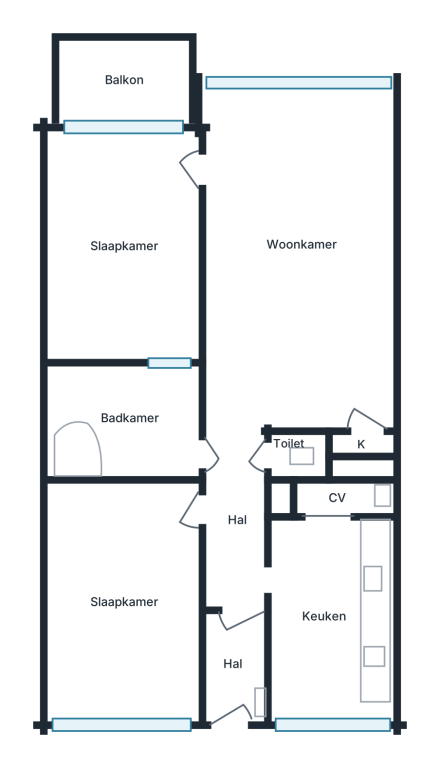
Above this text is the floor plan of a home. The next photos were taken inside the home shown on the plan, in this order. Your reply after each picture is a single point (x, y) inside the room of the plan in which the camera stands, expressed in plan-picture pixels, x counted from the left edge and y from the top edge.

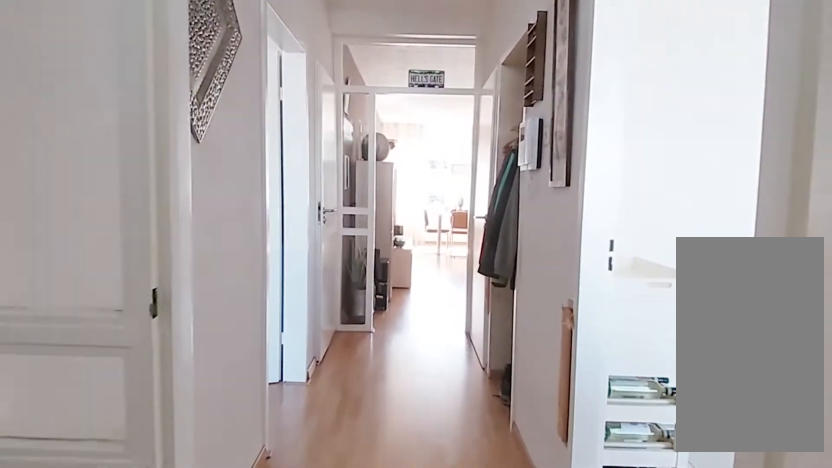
(235, 569)
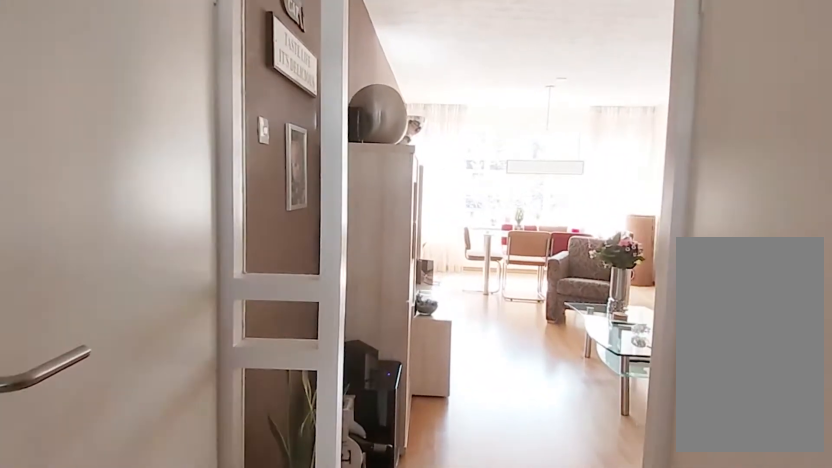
(235, 569)
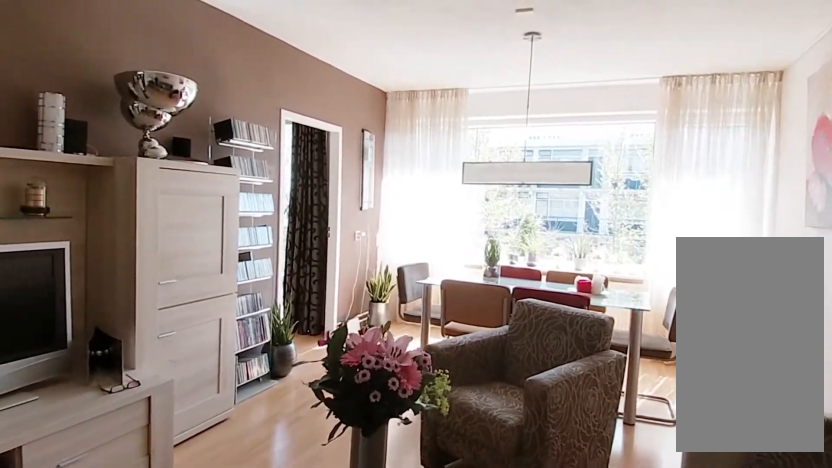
(298, 253)
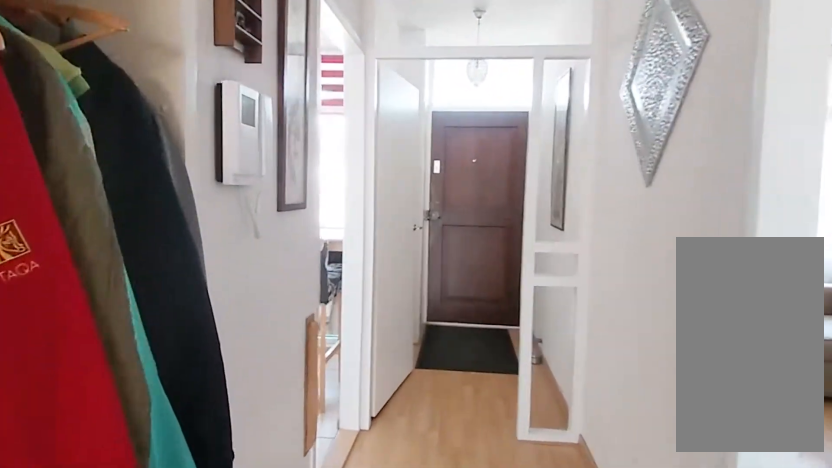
(235, 569)
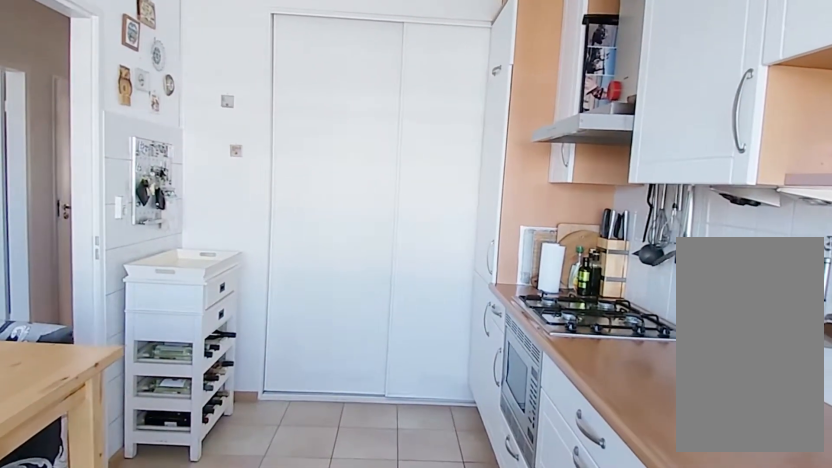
(316, 624)
